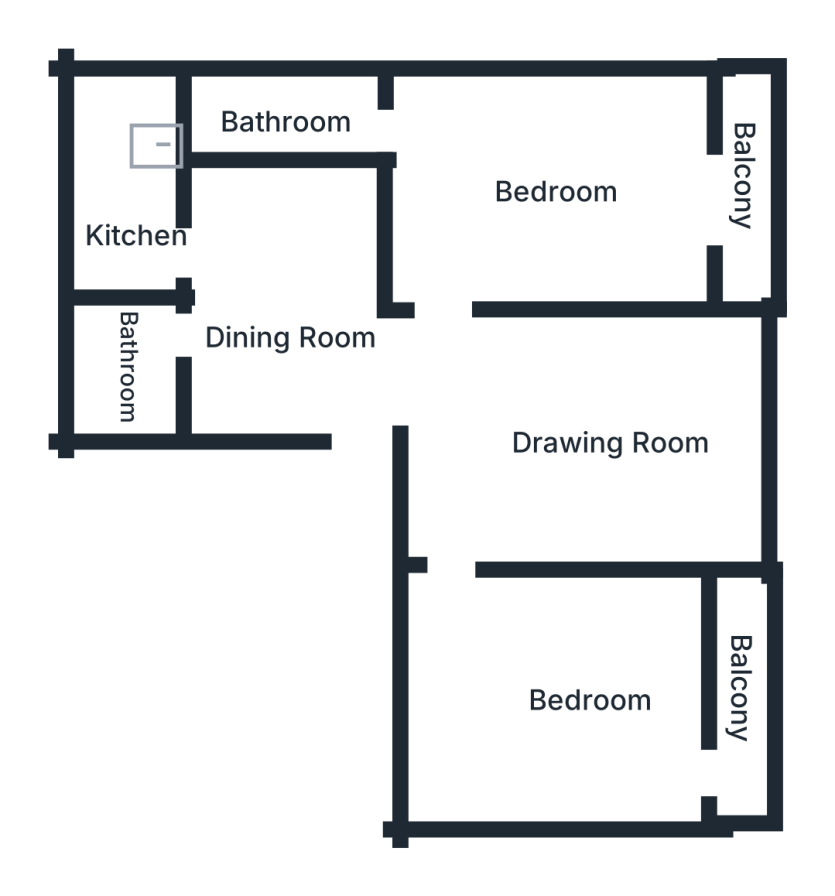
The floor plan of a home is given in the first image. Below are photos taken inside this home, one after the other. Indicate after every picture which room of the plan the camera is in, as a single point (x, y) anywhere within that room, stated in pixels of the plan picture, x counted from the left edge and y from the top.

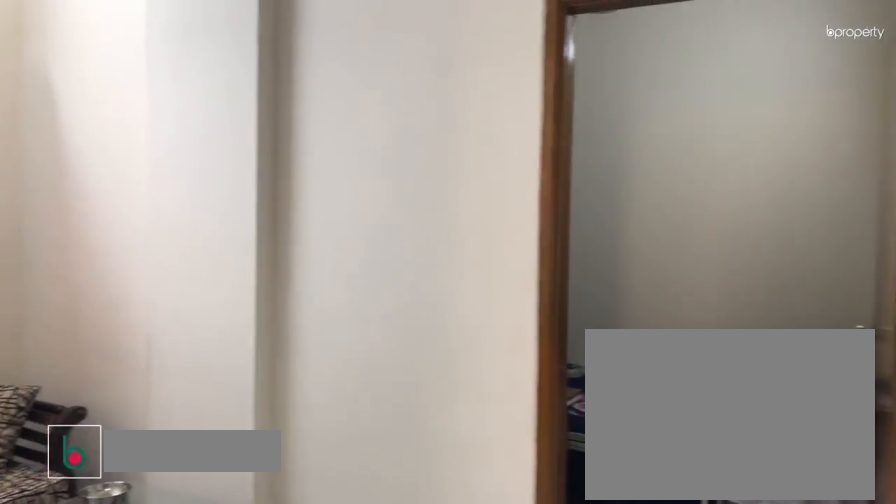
(619, 440)
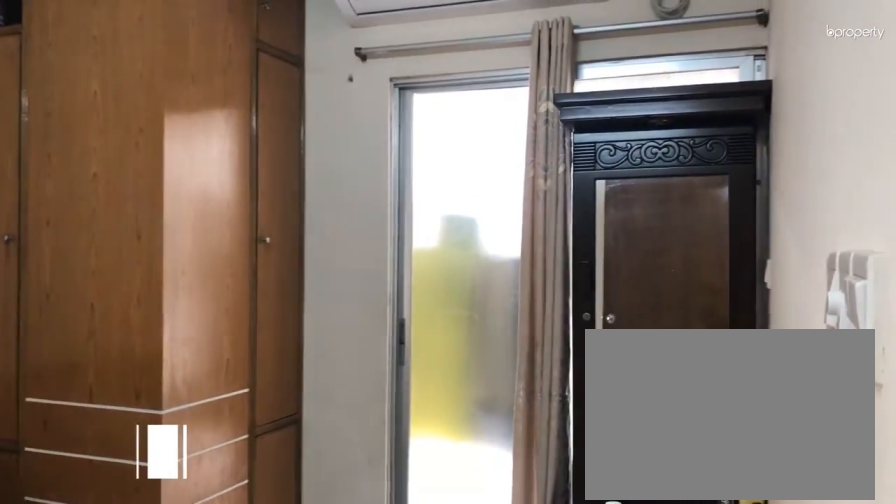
(563, 198)
